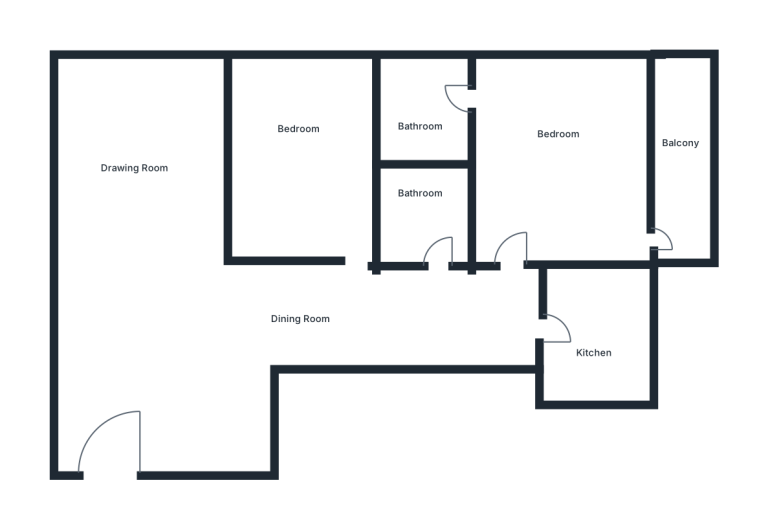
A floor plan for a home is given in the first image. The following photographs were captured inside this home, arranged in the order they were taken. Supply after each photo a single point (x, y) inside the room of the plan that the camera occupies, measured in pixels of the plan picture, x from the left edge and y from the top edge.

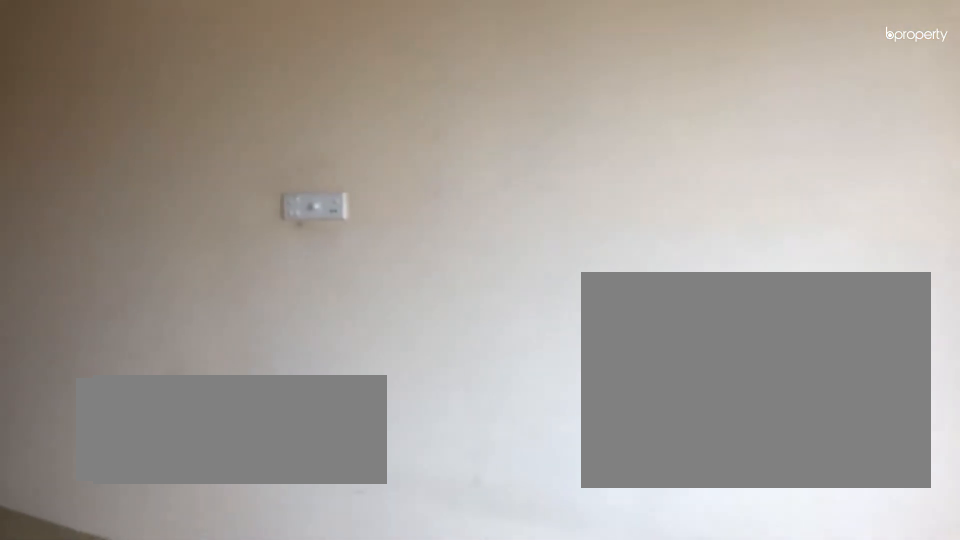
(170, 330)
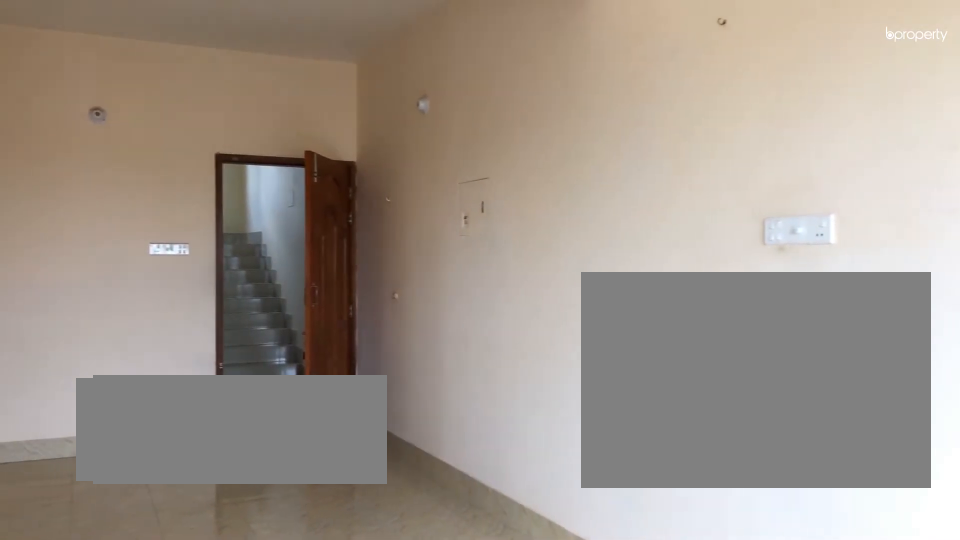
(170, 330)
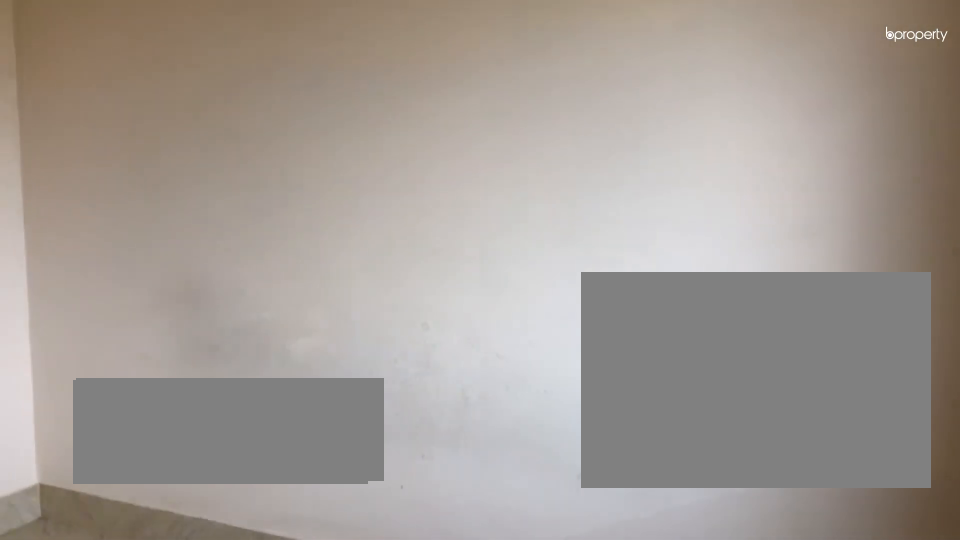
(309, 168)
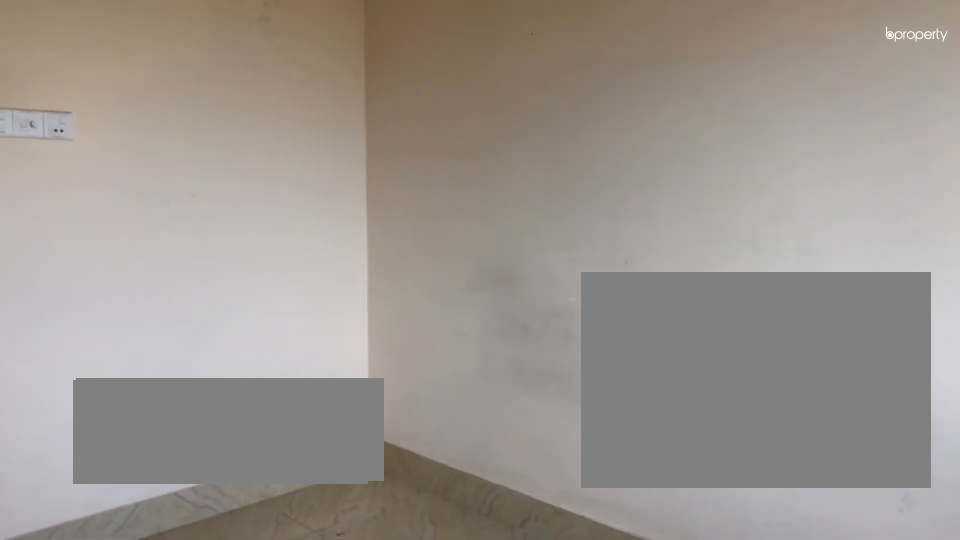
(309, 168)
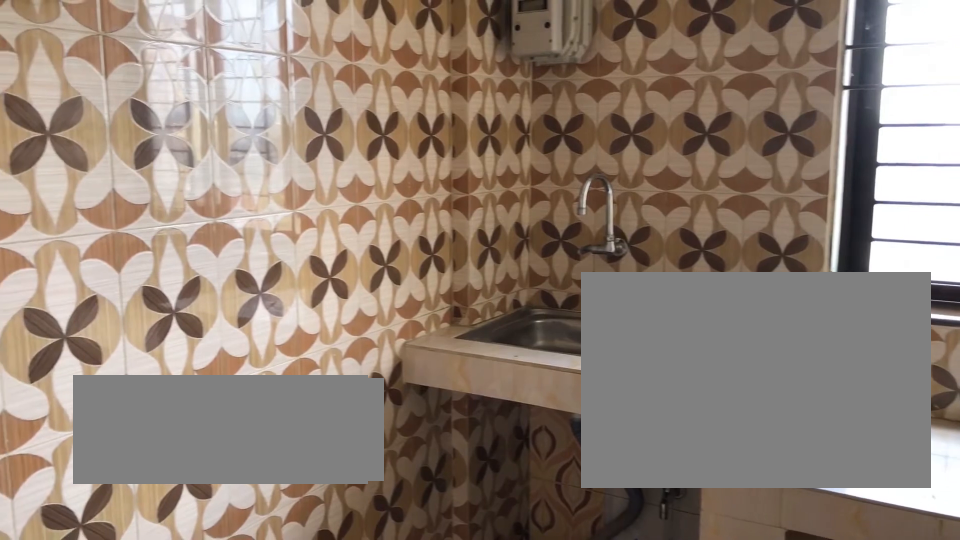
(595, 328)
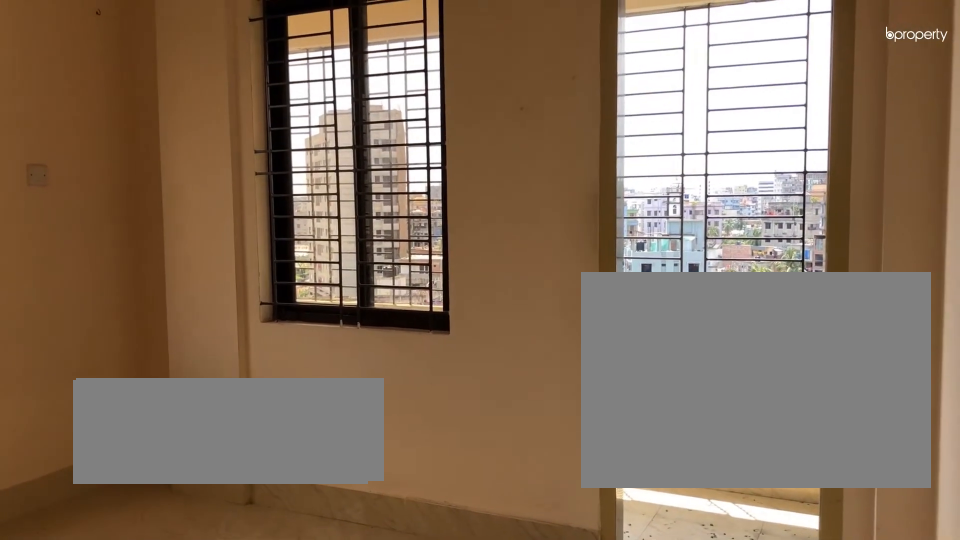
(561, 149)
